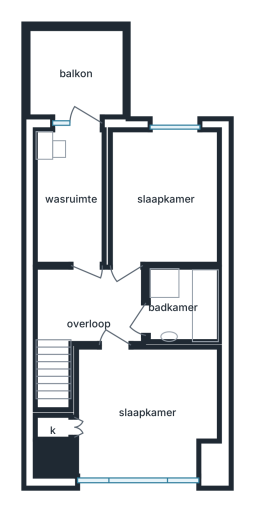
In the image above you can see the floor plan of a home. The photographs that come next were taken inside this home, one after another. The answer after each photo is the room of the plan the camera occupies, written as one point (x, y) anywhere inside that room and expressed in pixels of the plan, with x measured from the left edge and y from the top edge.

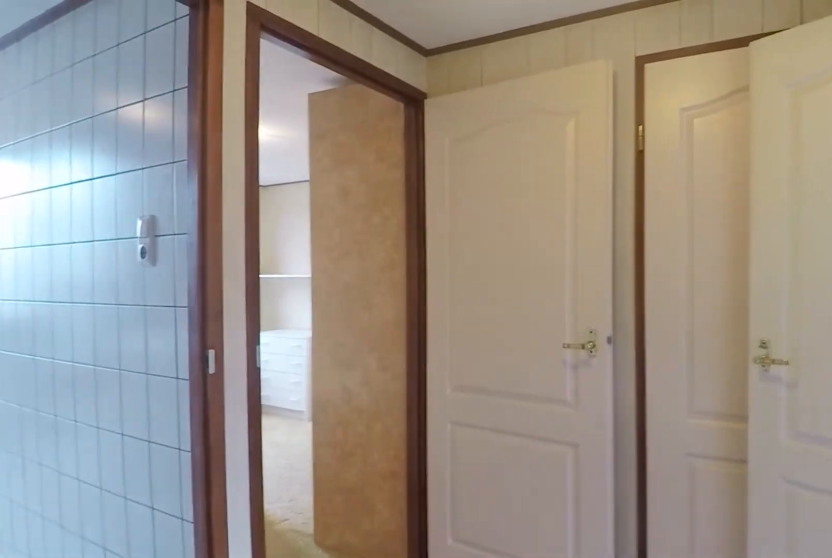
(93, 306)
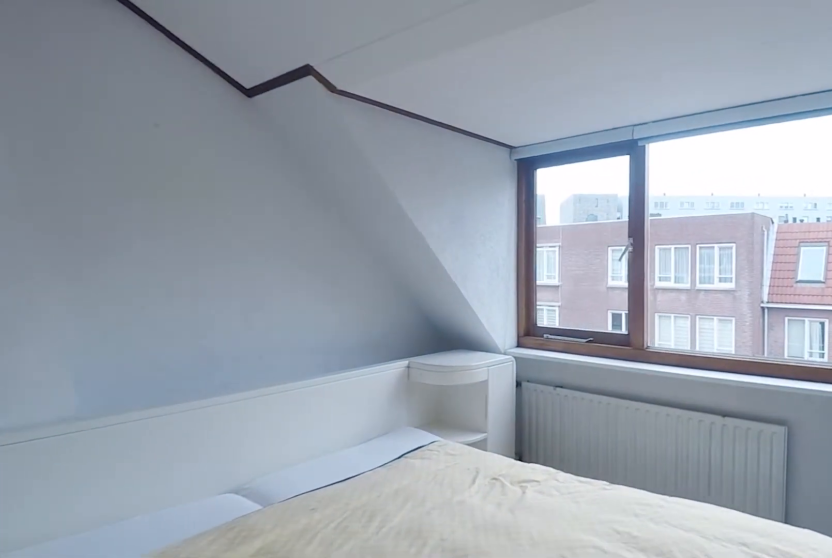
(144, 410)
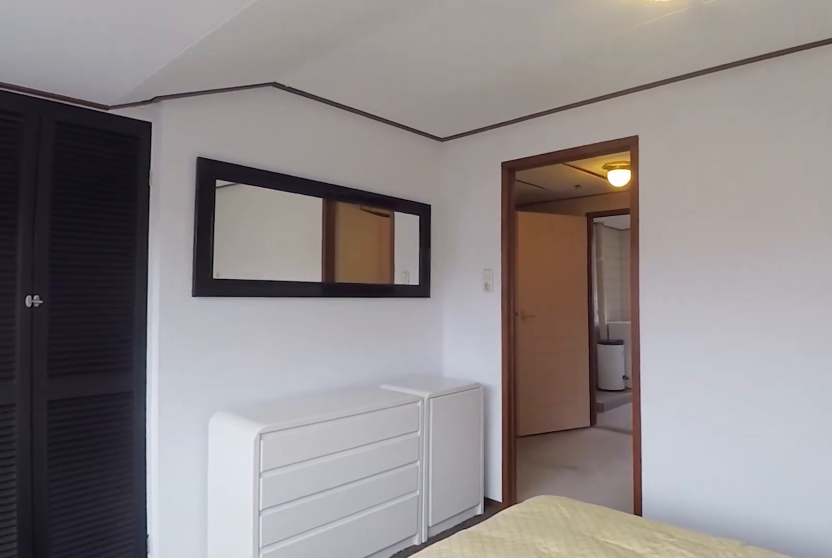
(144, 410)
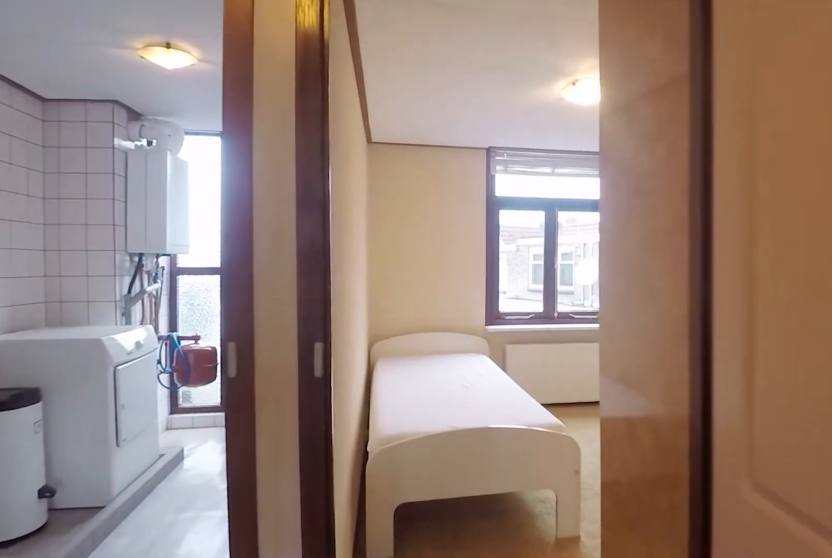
(92, 306)
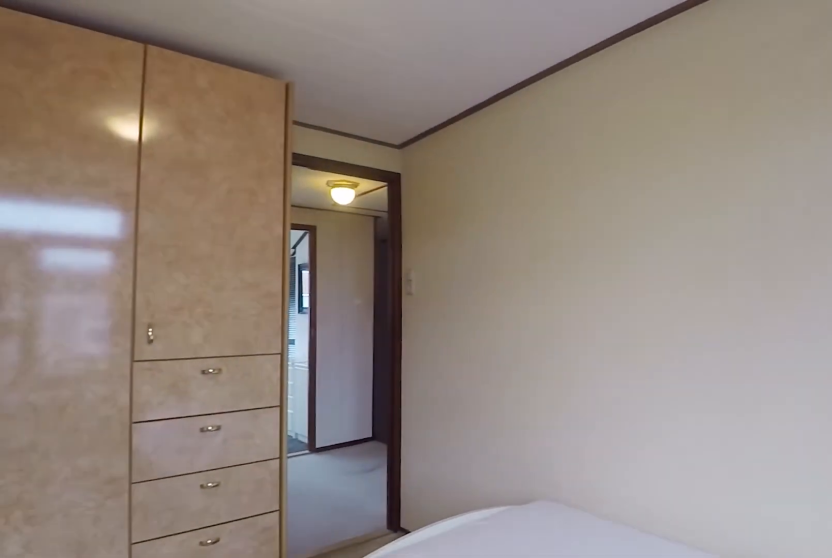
(165, 197)
